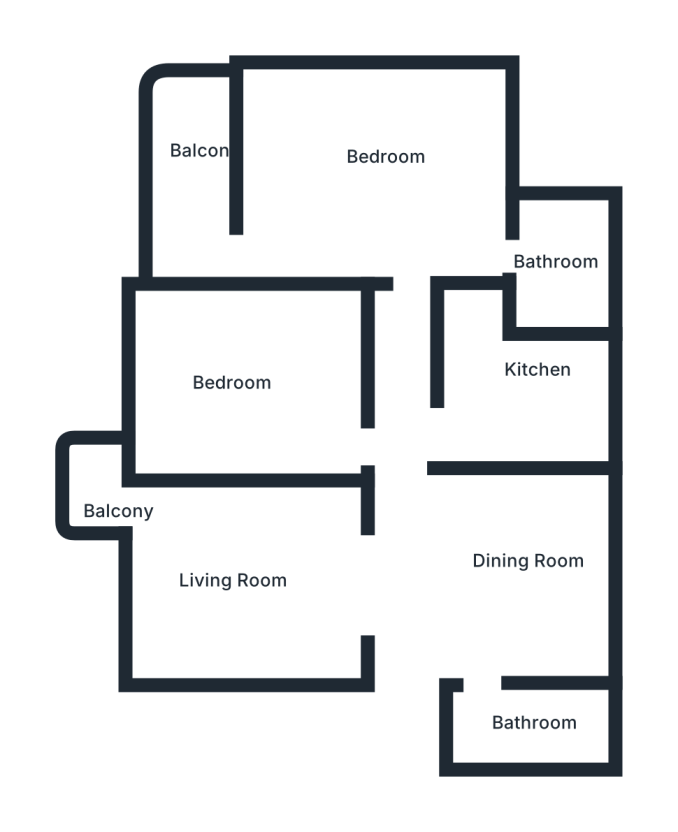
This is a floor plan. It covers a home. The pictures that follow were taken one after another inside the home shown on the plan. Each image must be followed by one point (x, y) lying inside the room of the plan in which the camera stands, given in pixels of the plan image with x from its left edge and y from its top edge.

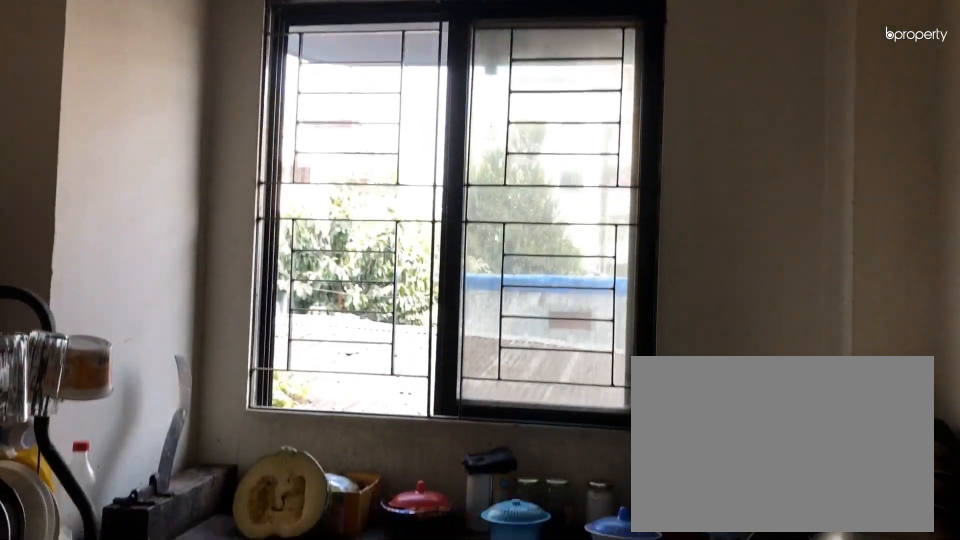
(501, 414)
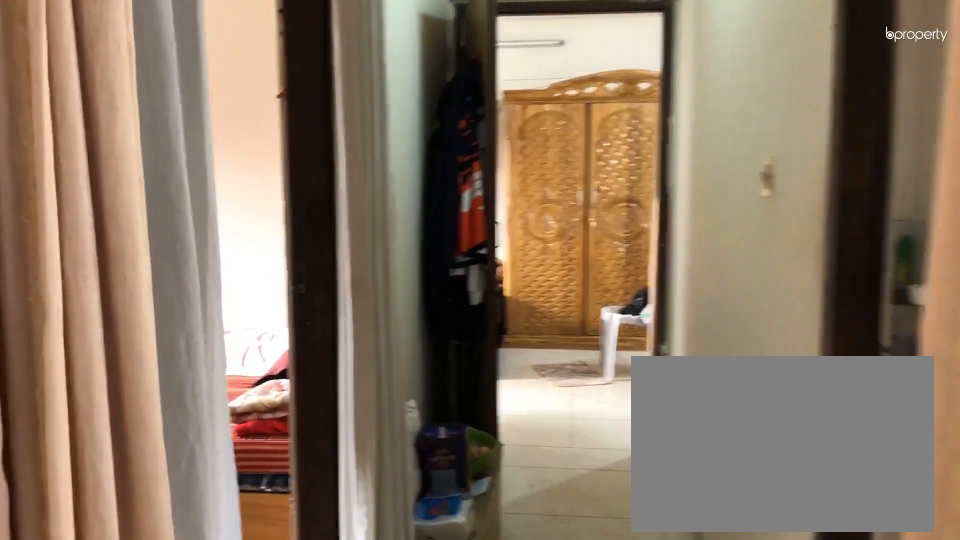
(416, 437)
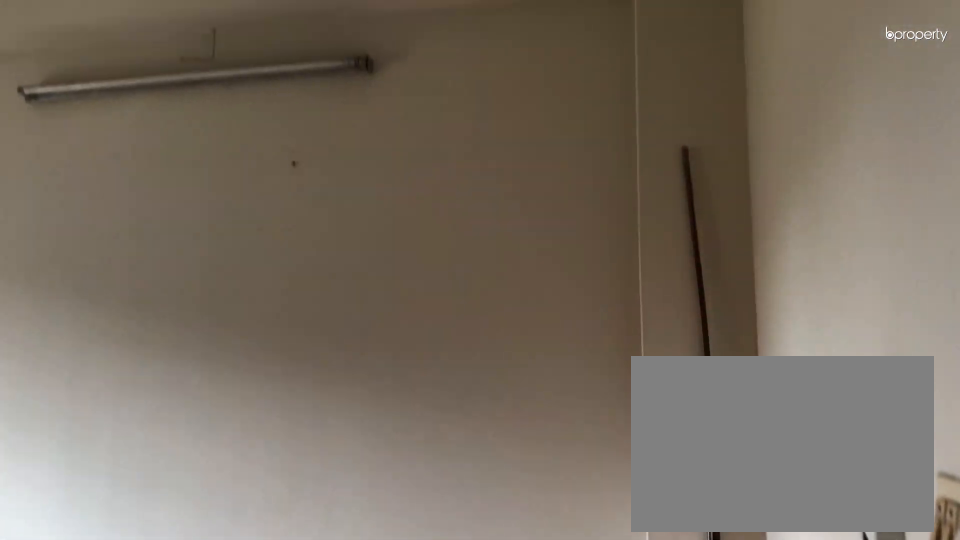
(243, 388)
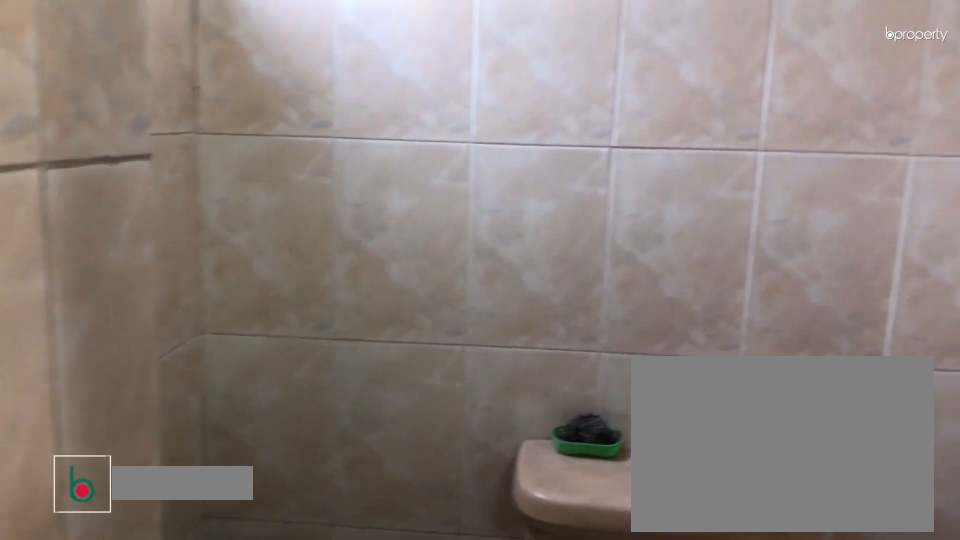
(562, 265)
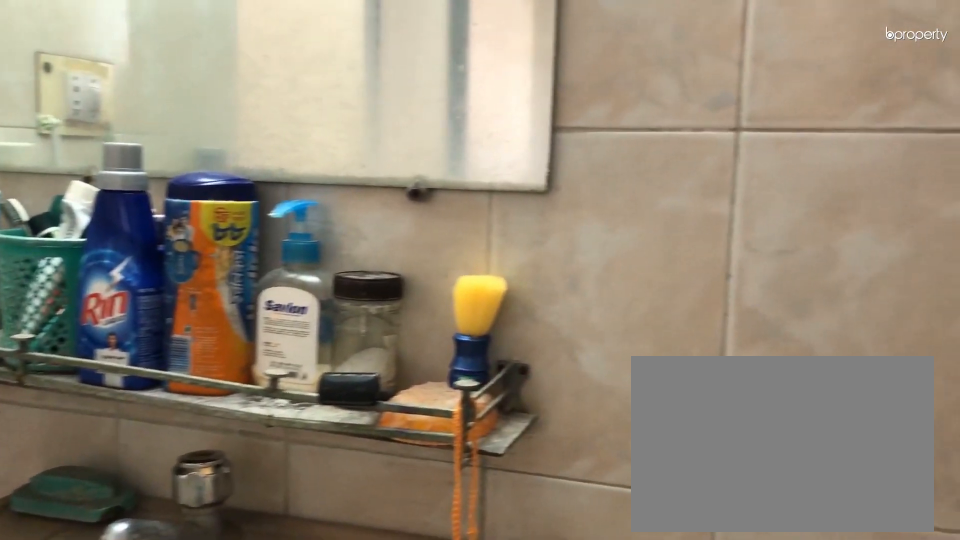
(563, 265)
